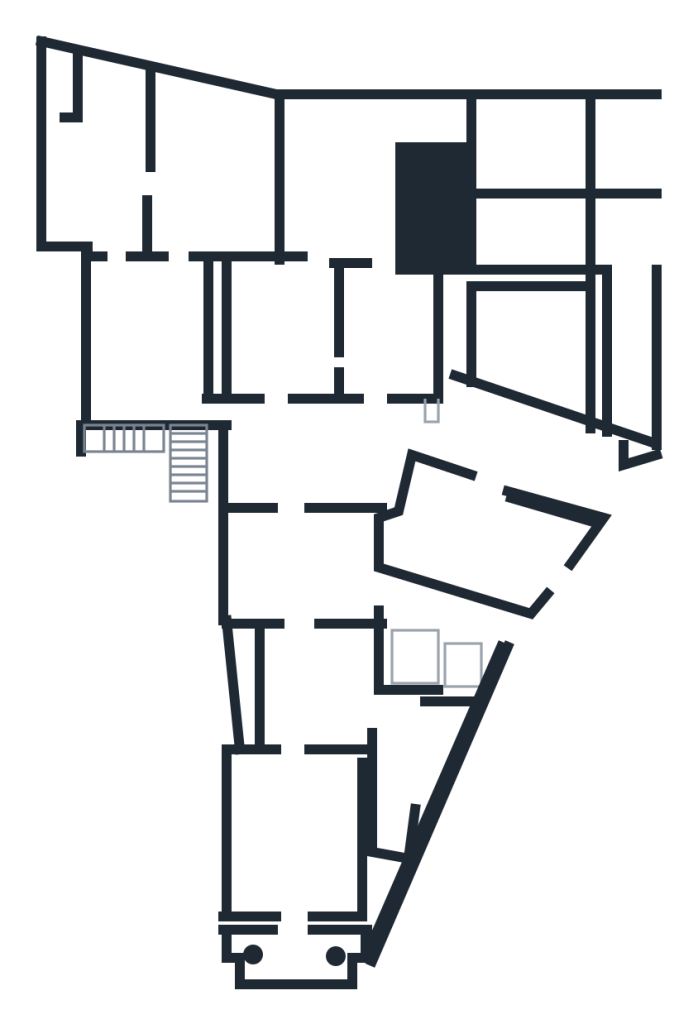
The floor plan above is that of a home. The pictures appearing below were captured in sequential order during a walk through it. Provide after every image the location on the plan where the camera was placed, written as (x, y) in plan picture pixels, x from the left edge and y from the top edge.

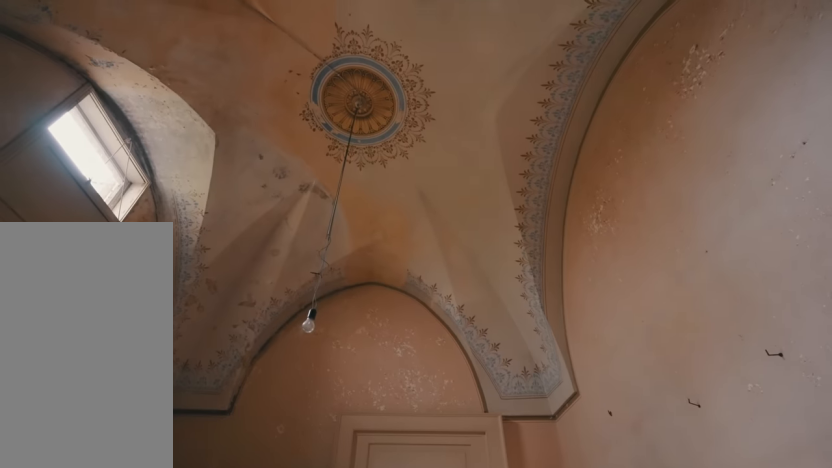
(305, 699)
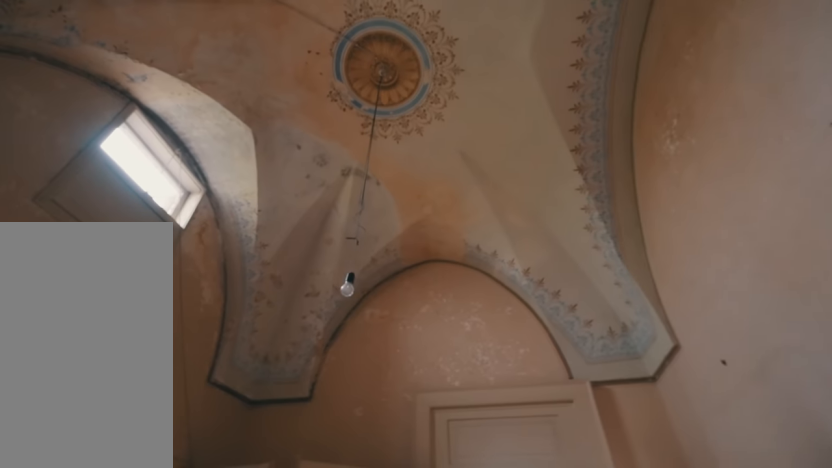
(305, 699)
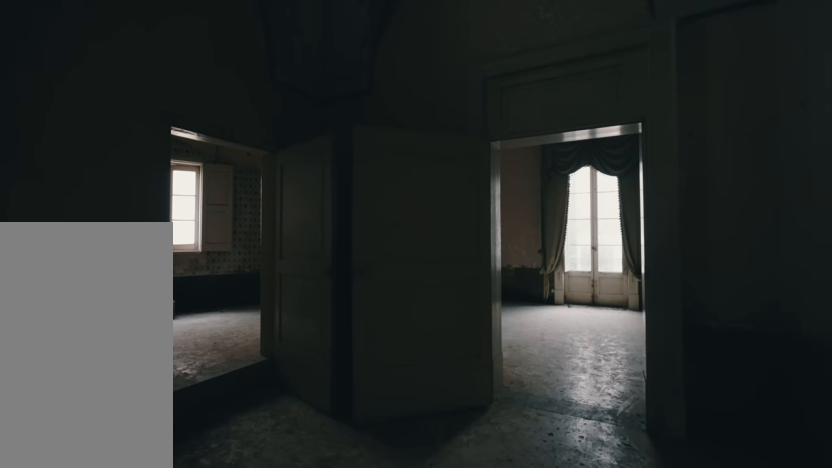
(305, 699)
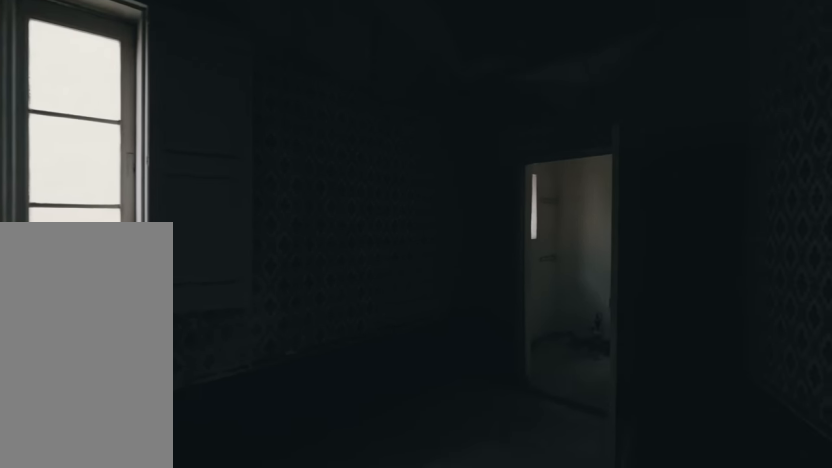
(399, 767)
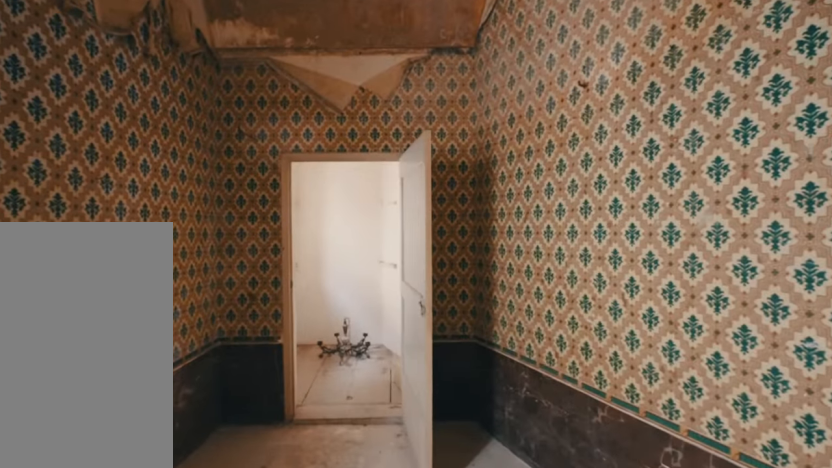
(398, 767)
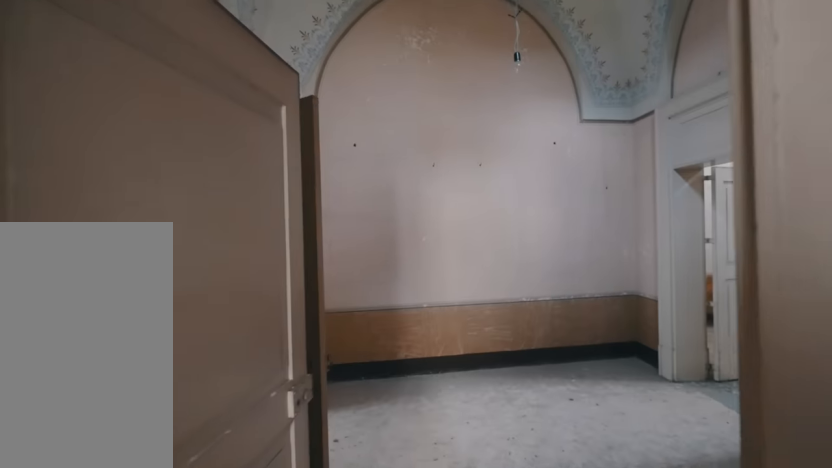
(357, 736)
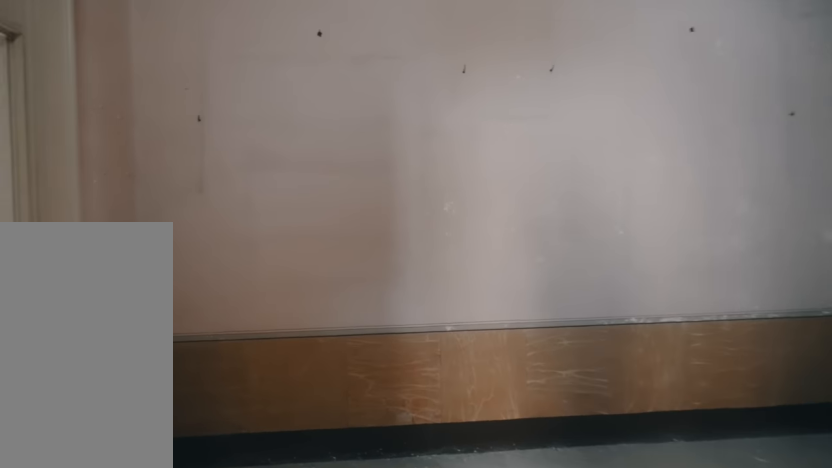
(296, 726)
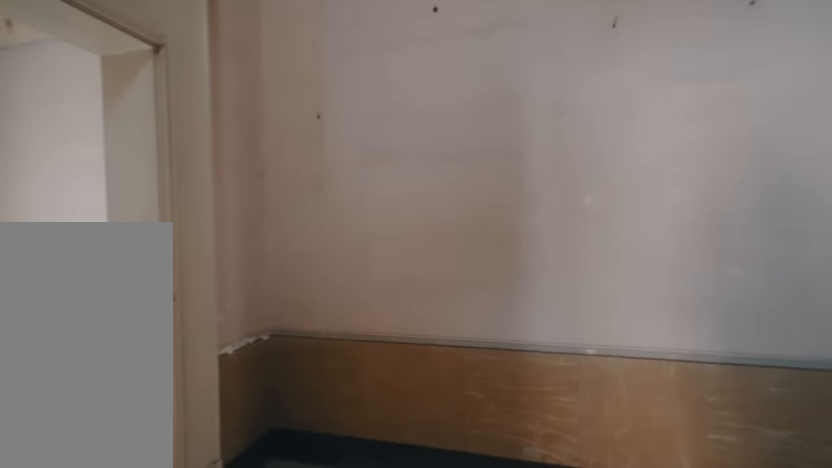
(296, 738)
